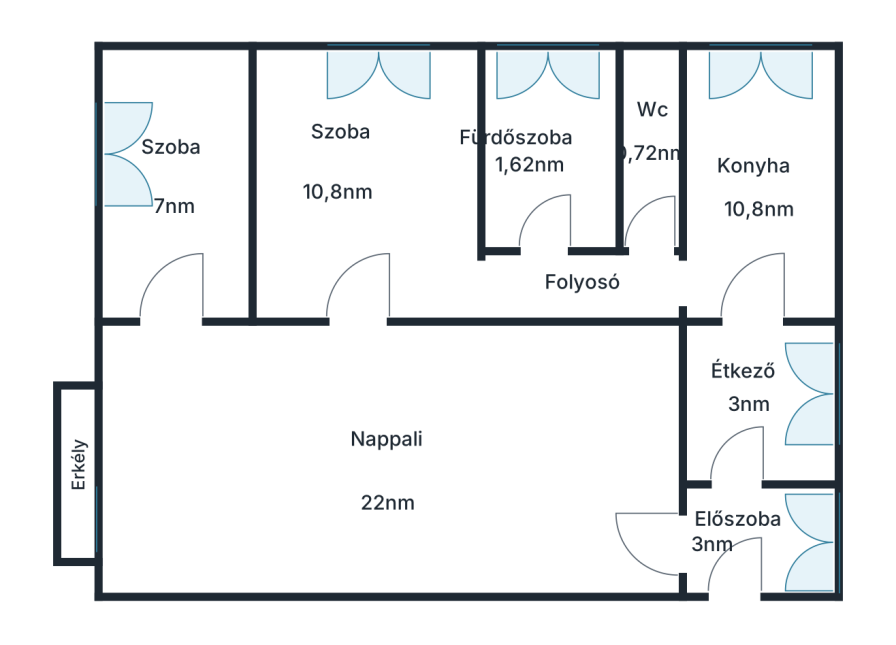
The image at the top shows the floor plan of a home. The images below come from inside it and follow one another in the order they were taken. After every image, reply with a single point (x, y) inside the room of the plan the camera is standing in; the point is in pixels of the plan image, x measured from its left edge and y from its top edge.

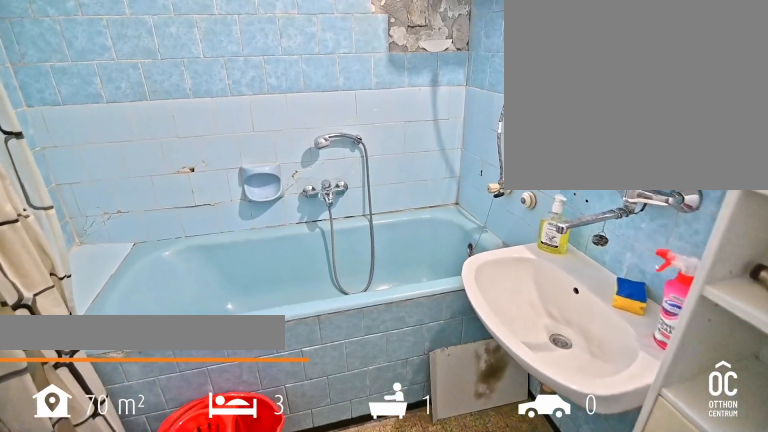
(546, 158)
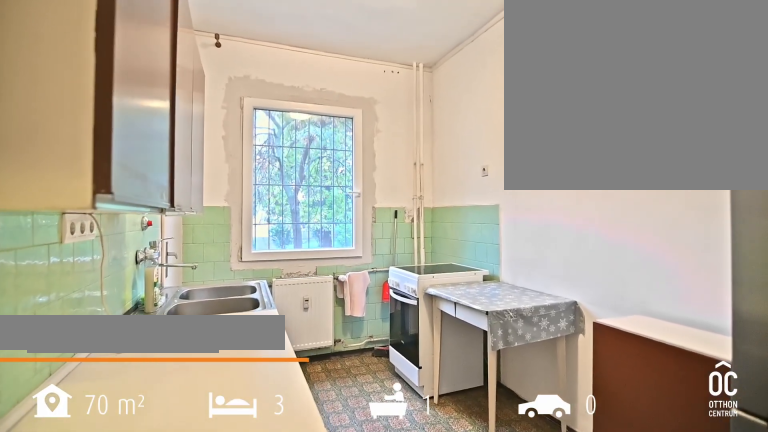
(756, 184)
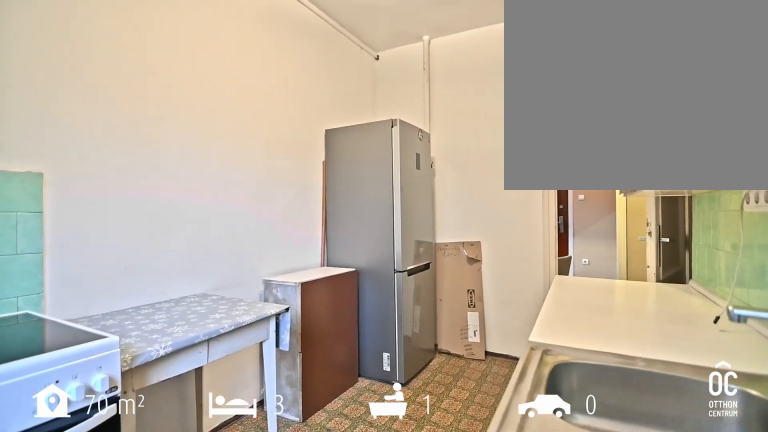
(756, 184)
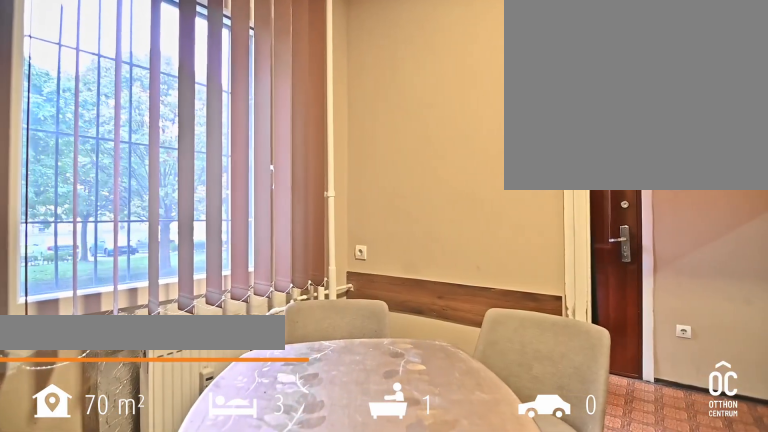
(759, 399)
